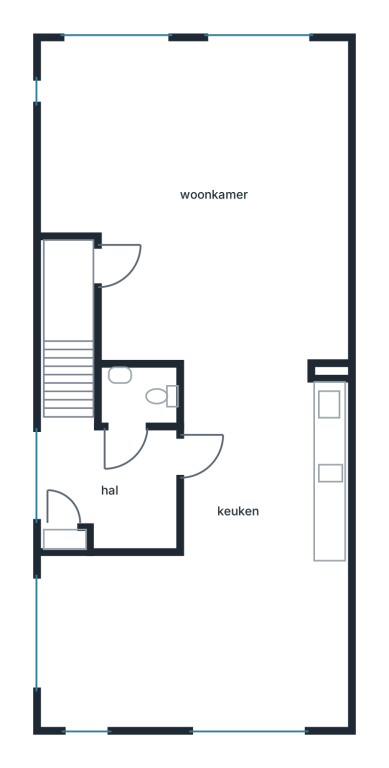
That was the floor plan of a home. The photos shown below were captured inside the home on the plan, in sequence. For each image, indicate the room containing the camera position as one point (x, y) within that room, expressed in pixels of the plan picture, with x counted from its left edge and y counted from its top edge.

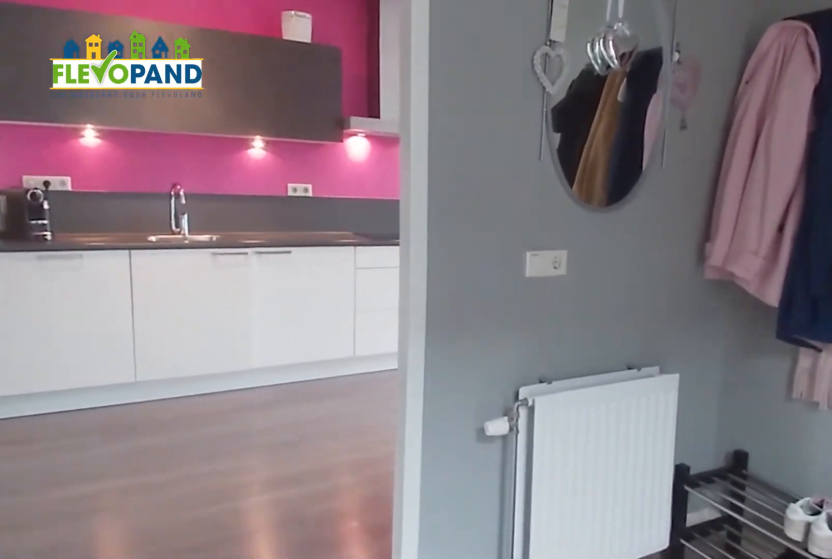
(112, 483)
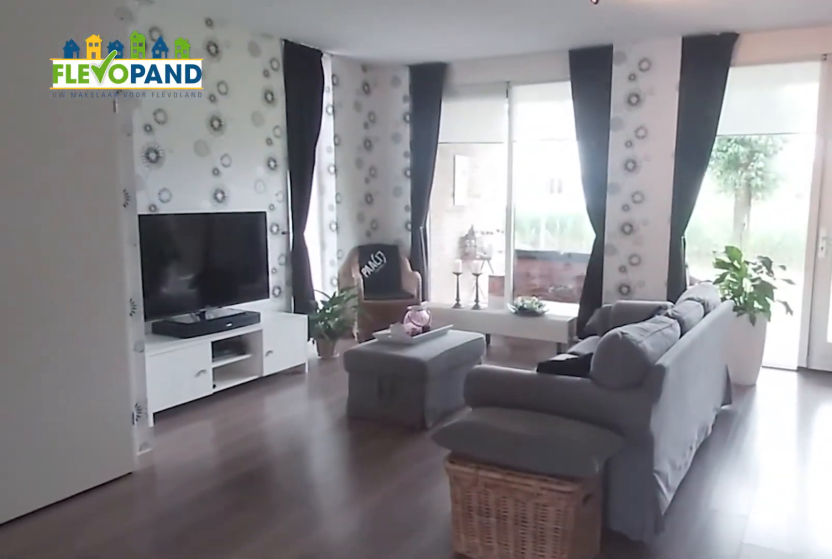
(206, 198)
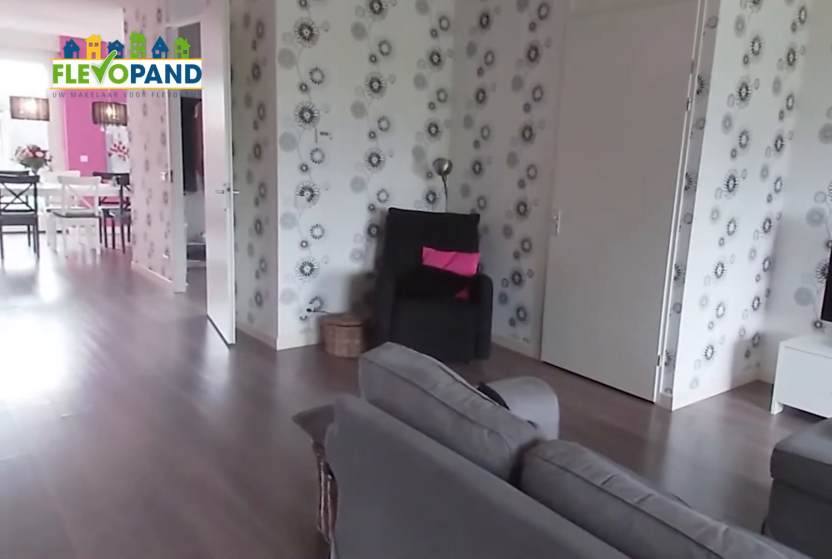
(206, 198)
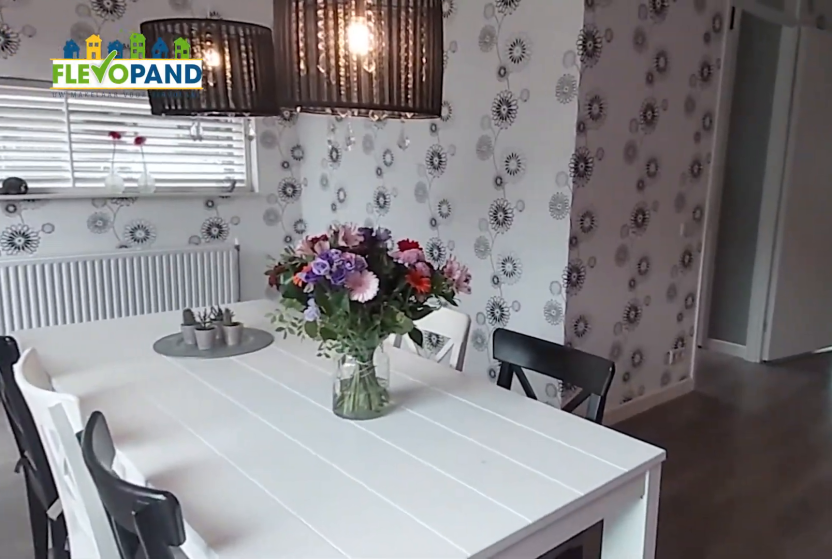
(120, 642)
